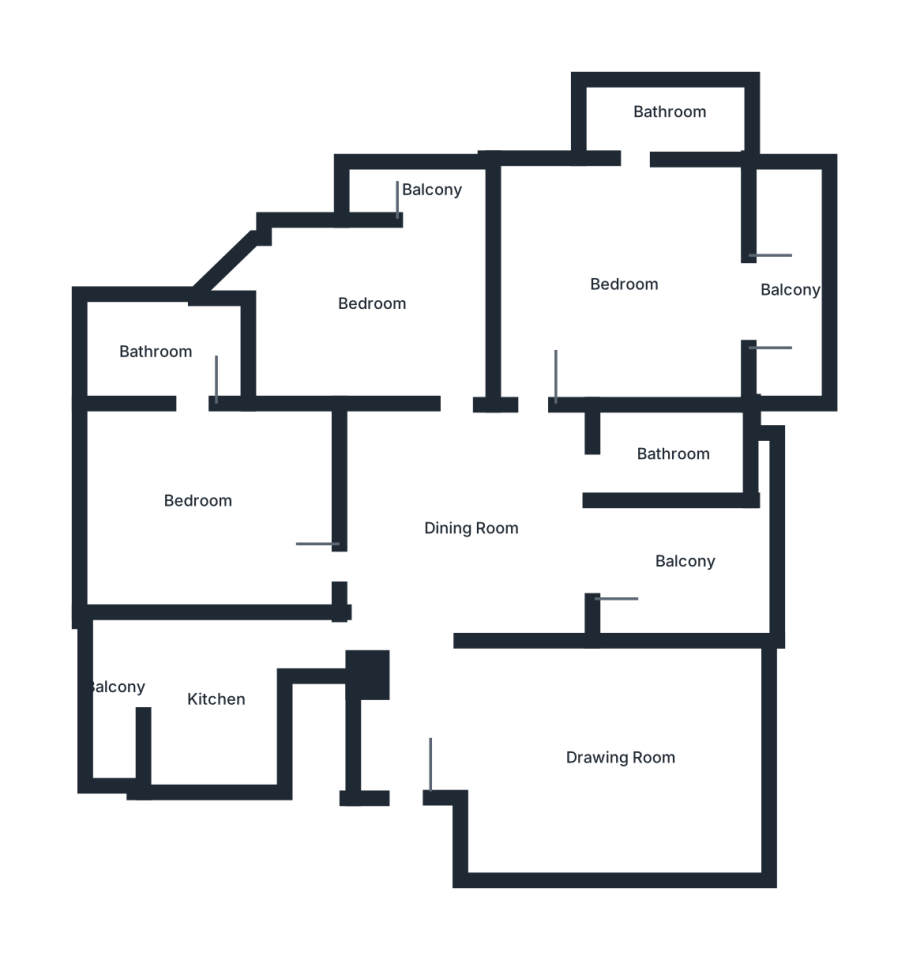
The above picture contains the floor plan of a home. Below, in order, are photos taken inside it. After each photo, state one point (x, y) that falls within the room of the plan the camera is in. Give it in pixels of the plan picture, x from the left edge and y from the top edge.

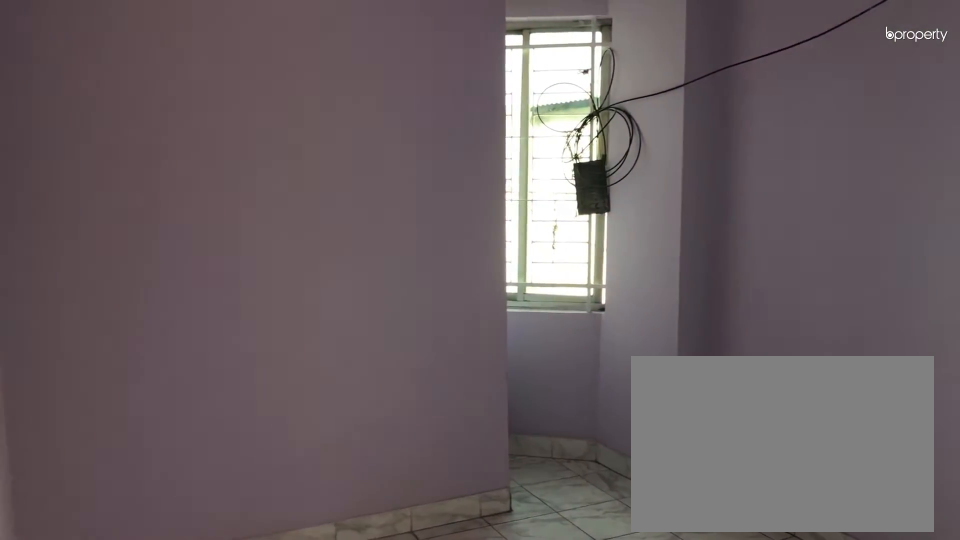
(373, 306)
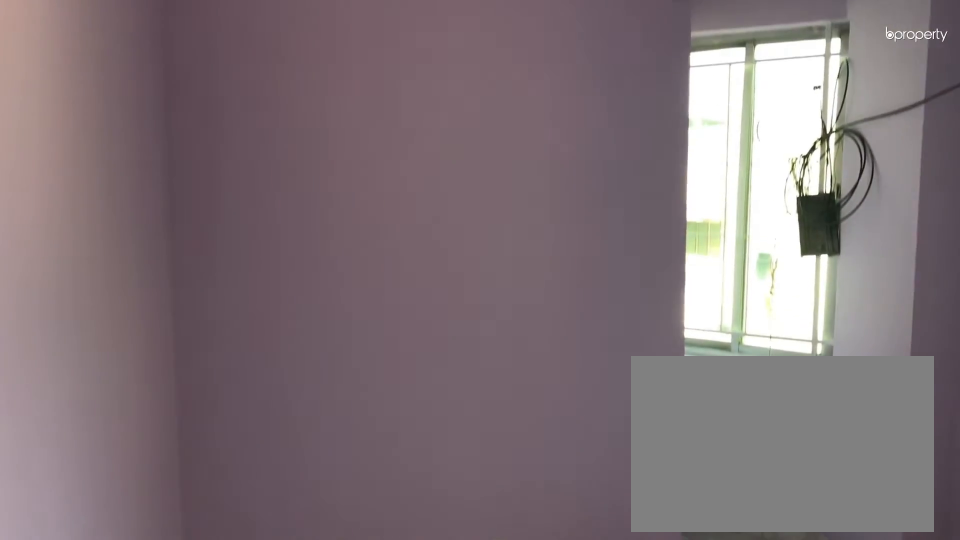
(373, 306)
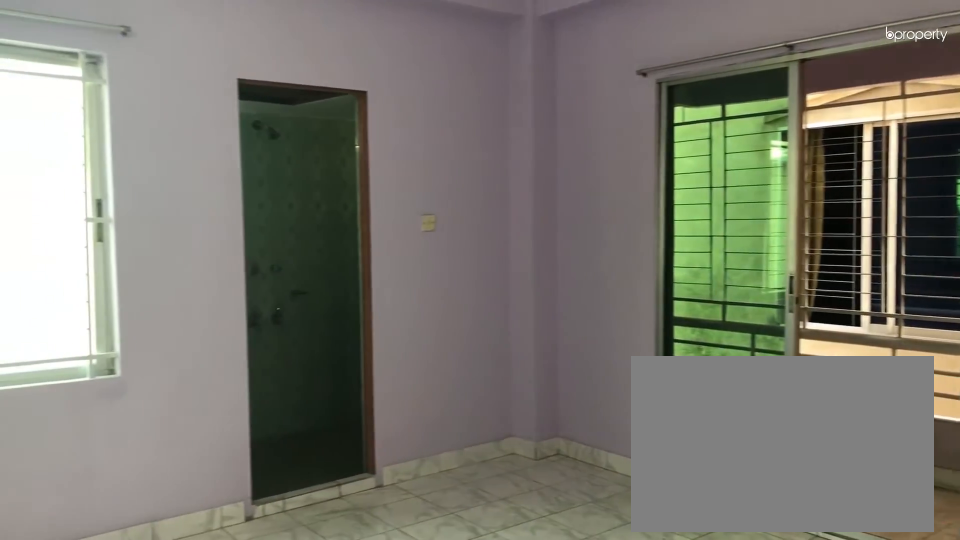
(617, 281)
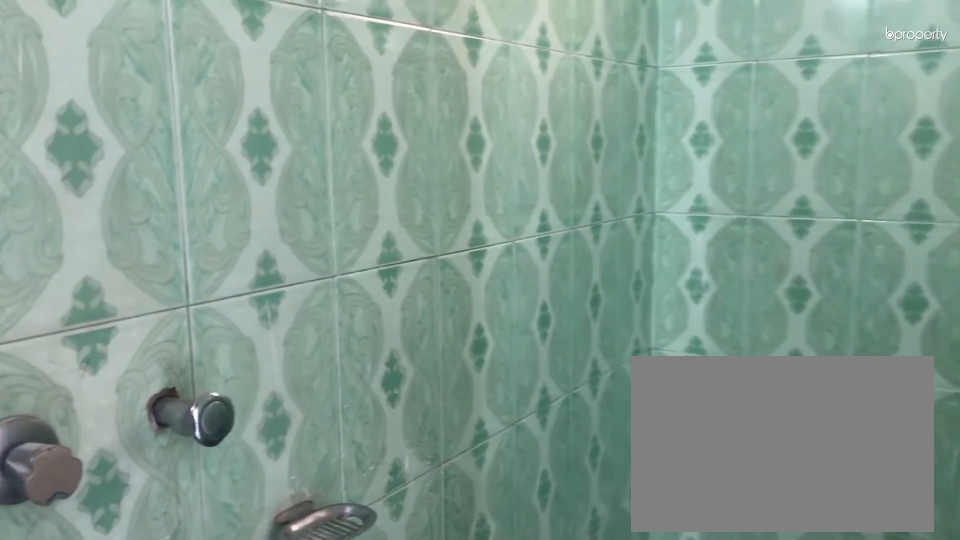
(668, 118)
